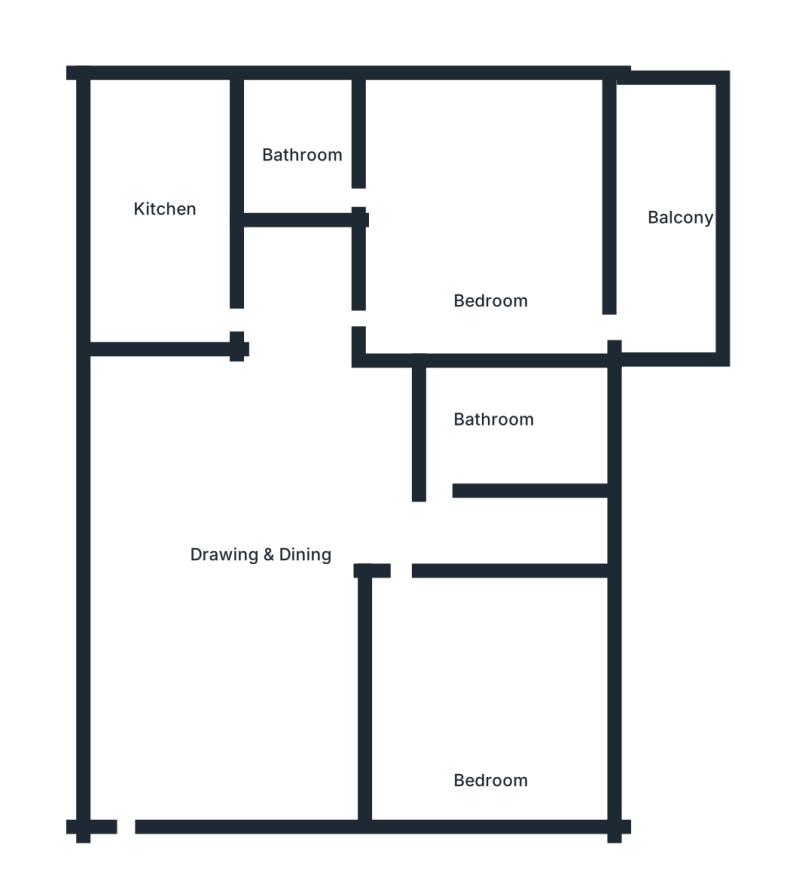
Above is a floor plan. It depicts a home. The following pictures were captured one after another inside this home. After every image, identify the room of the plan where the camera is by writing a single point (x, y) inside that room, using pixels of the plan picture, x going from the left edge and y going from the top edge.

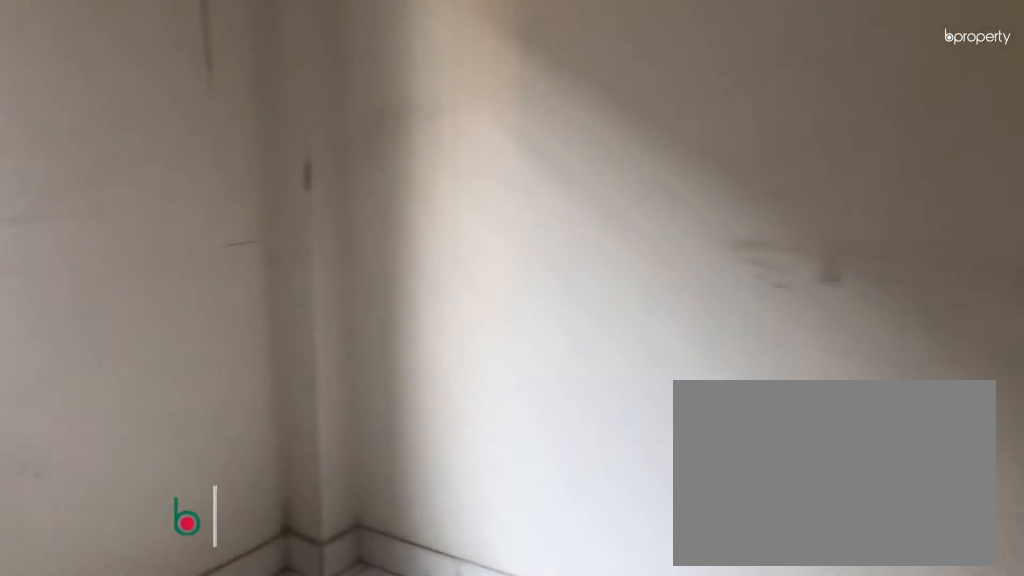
(492, 723)
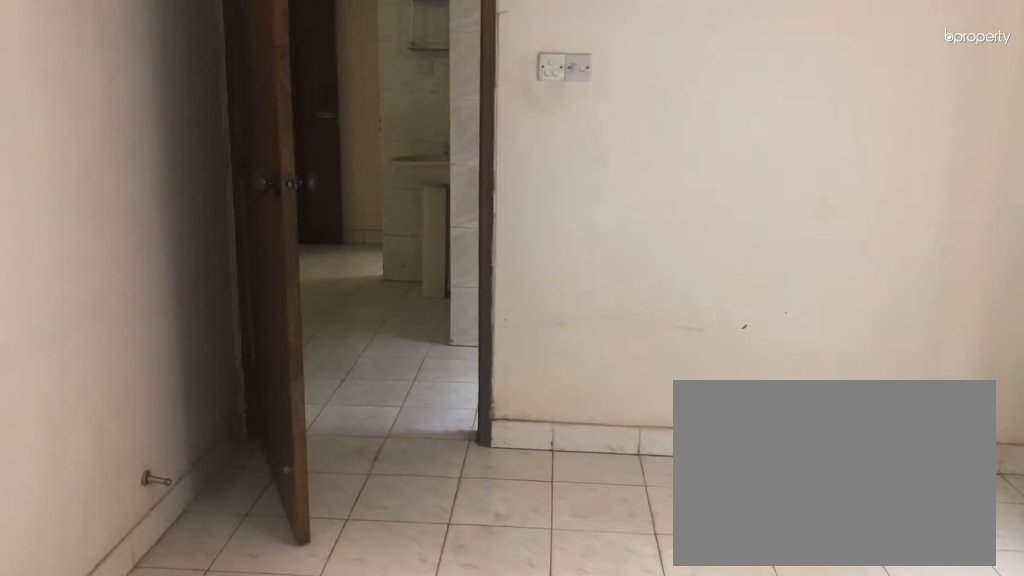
(492, 723)
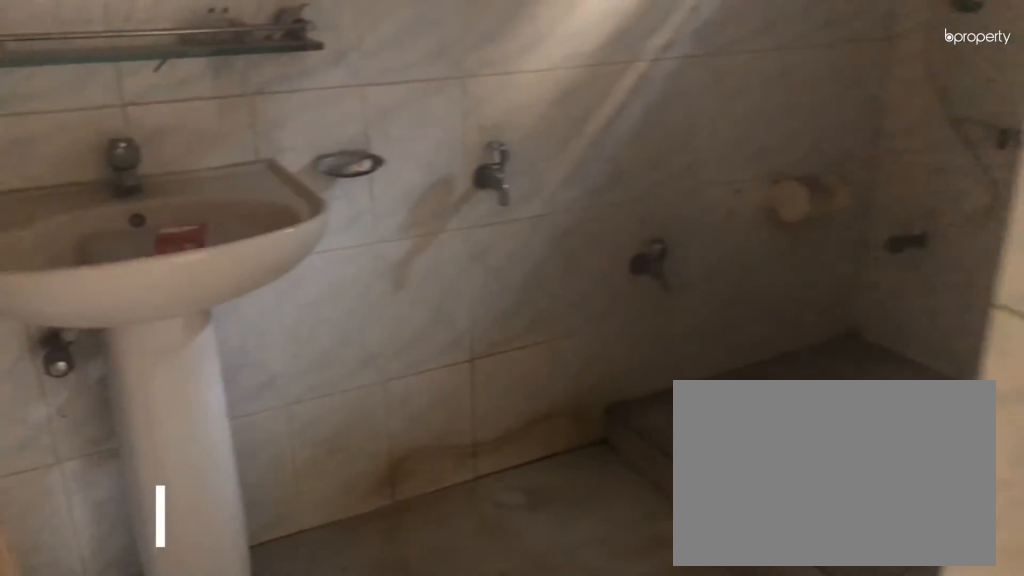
(446, 482)
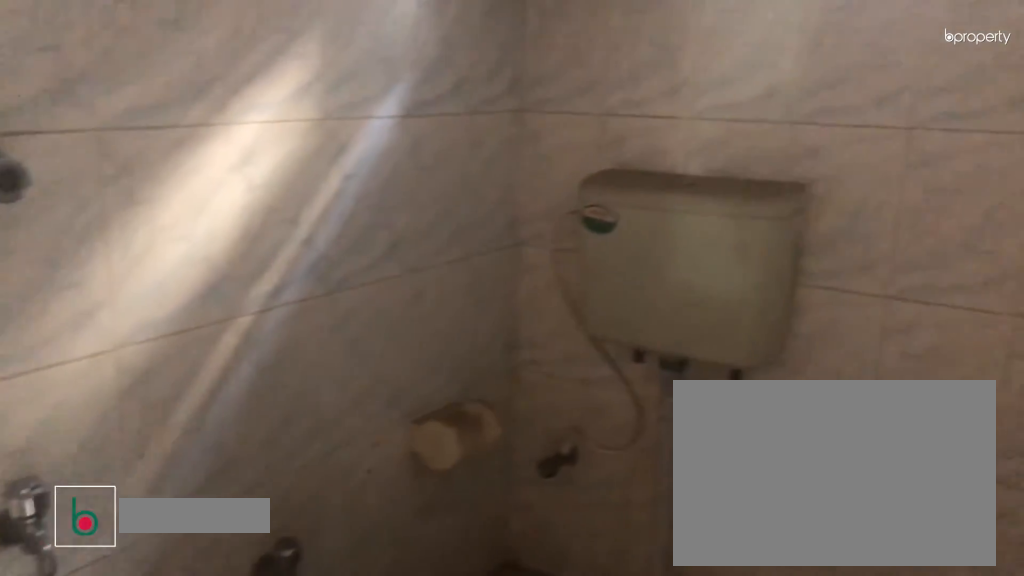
(519, 415)
